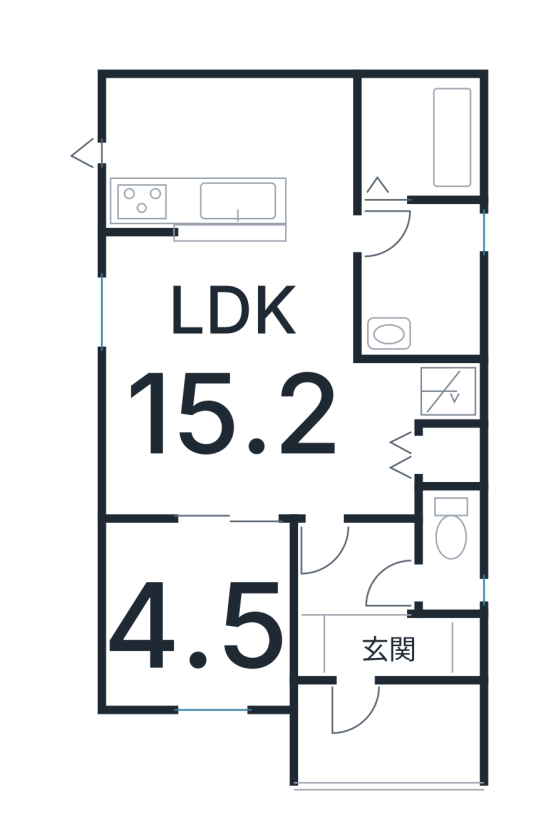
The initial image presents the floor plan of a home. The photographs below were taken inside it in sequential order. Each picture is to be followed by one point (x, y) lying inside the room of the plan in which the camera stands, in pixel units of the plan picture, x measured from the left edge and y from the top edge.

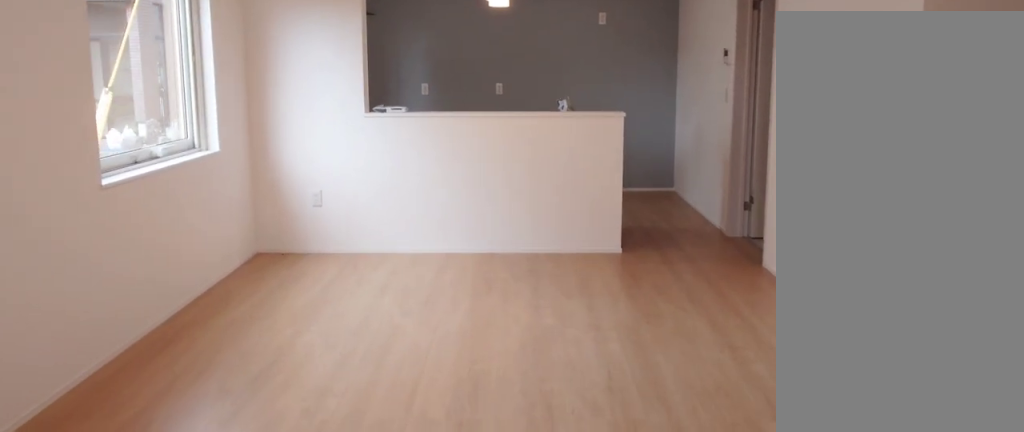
(212, 394)
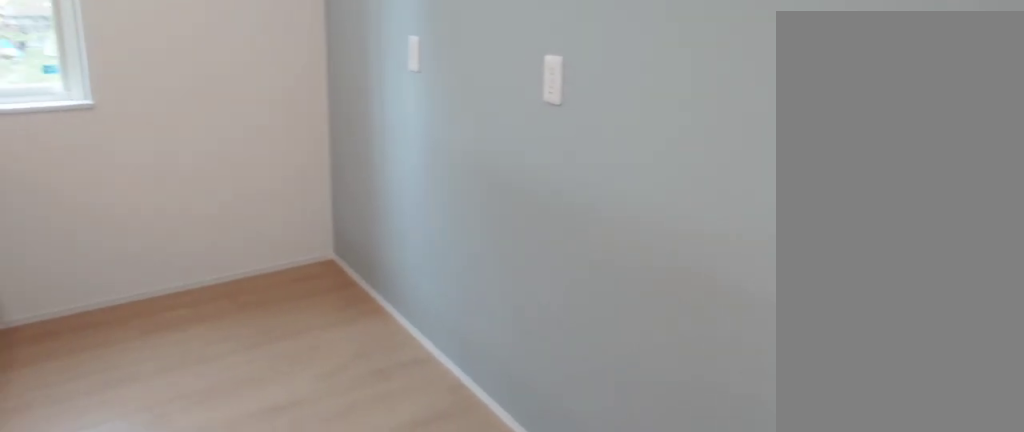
(219, 168)
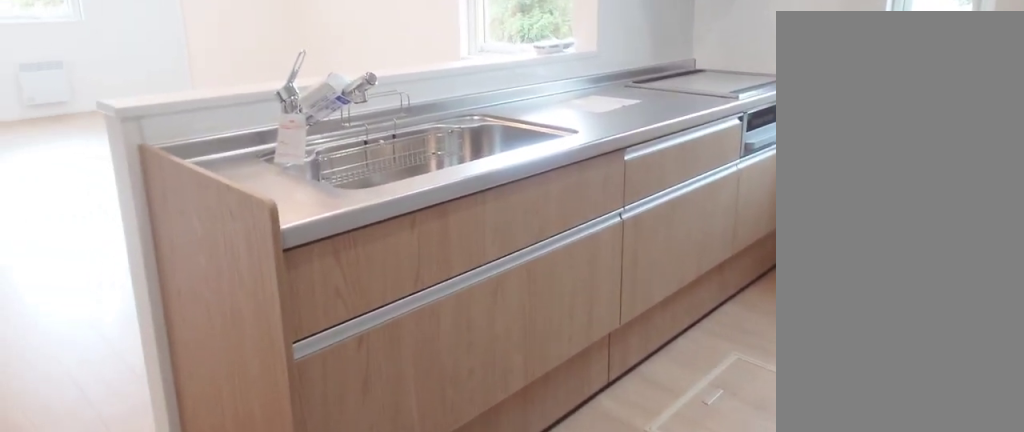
(219, 168)
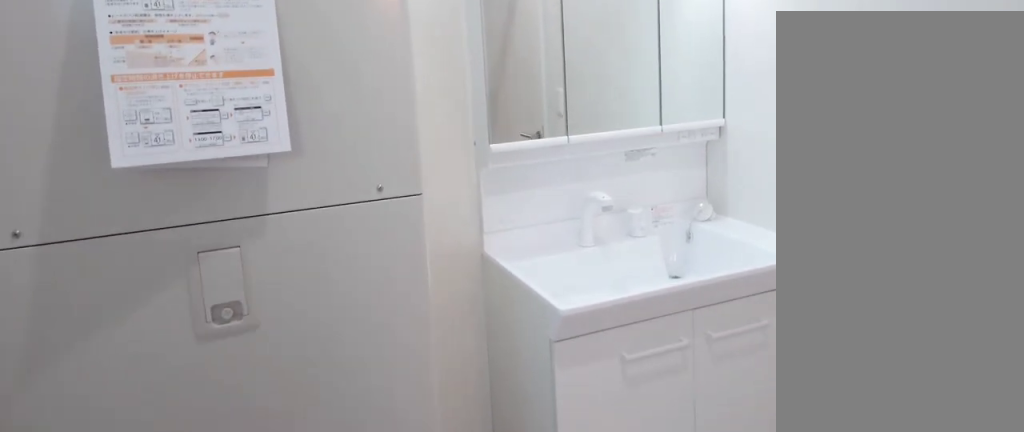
(414, 296)
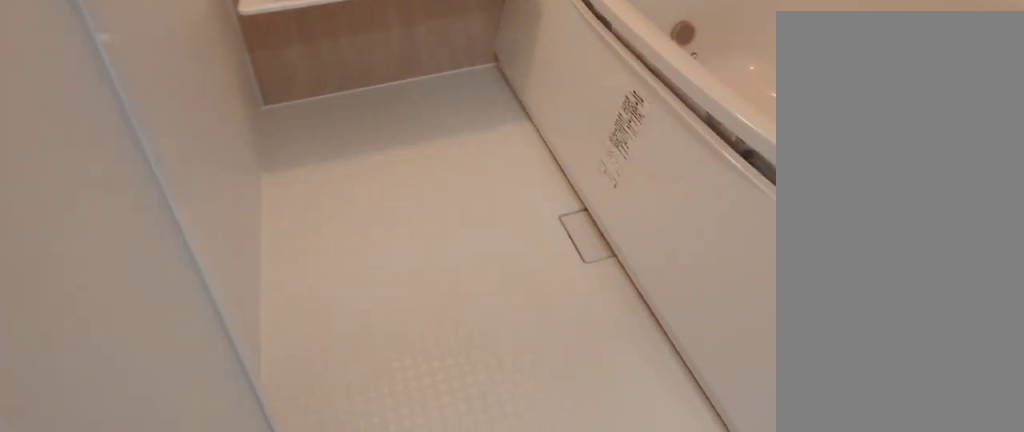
(423, 149)
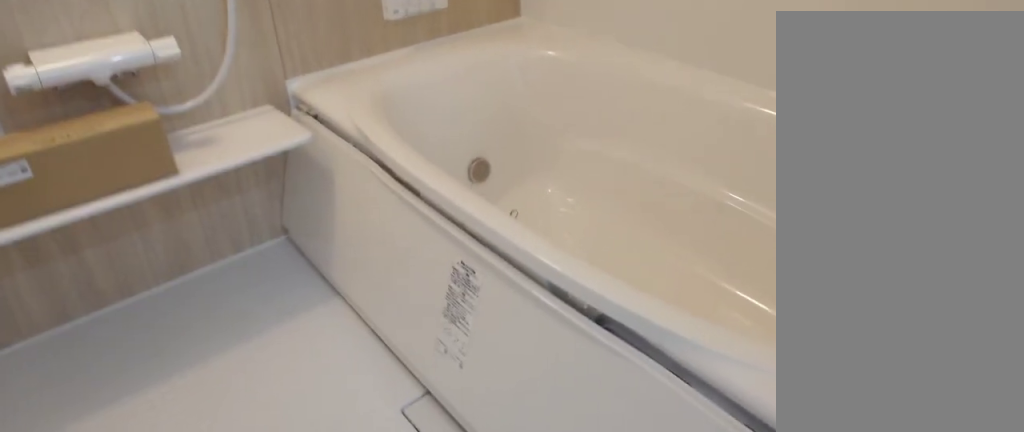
(423, 149)
